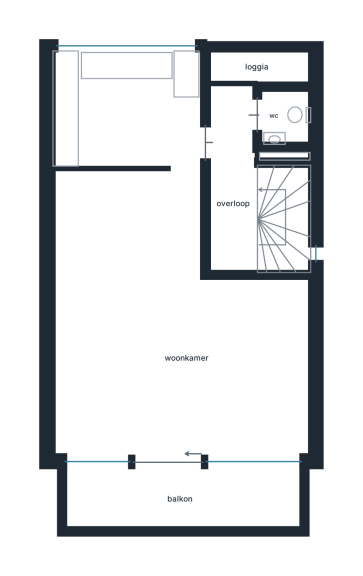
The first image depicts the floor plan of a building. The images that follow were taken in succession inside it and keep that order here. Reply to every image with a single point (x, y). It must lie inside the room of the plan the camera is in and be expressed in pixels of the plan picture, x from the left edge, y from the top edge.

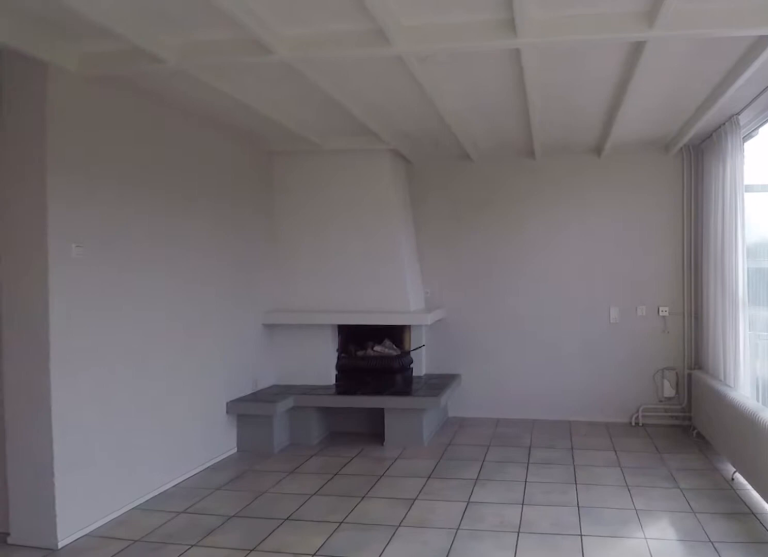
(265, 372)
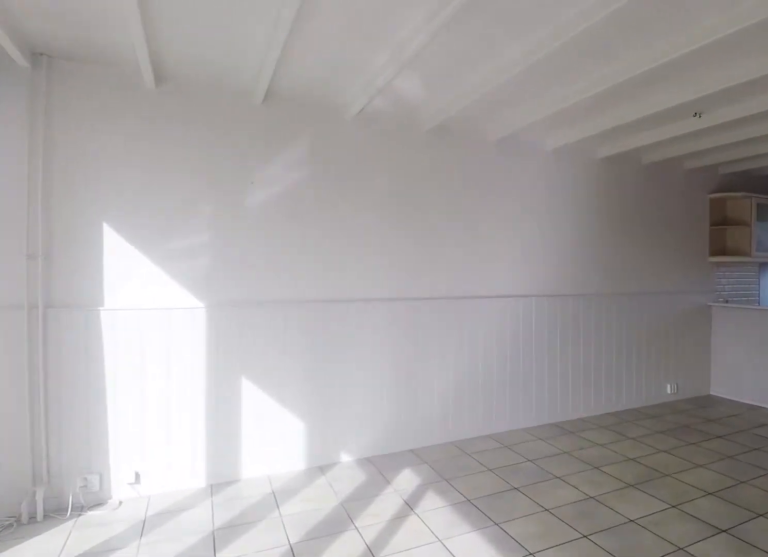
(165, 327)
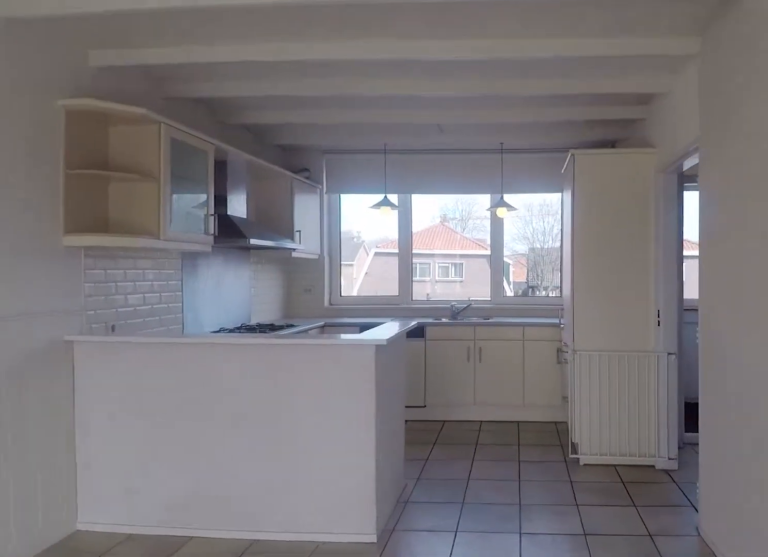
(167, 332)
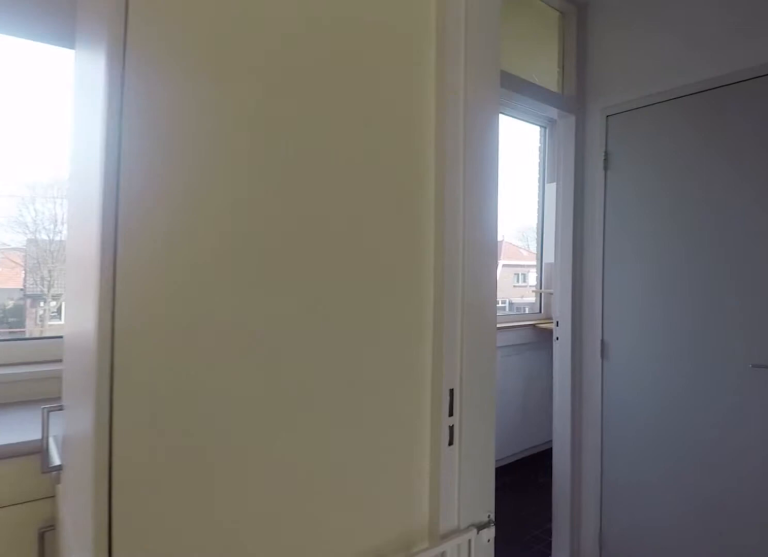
(111, 84)
